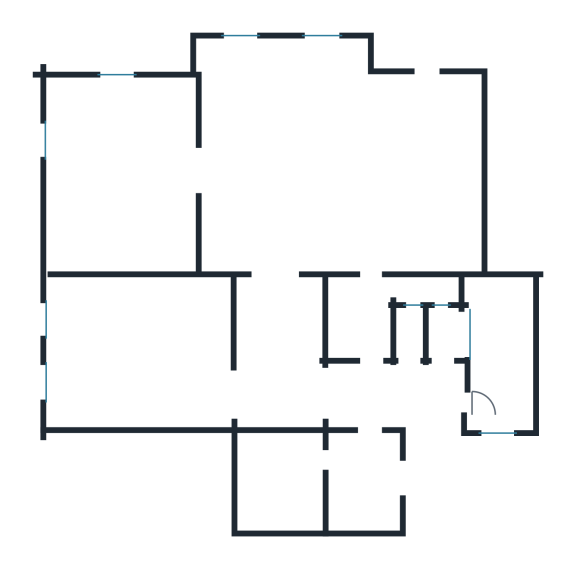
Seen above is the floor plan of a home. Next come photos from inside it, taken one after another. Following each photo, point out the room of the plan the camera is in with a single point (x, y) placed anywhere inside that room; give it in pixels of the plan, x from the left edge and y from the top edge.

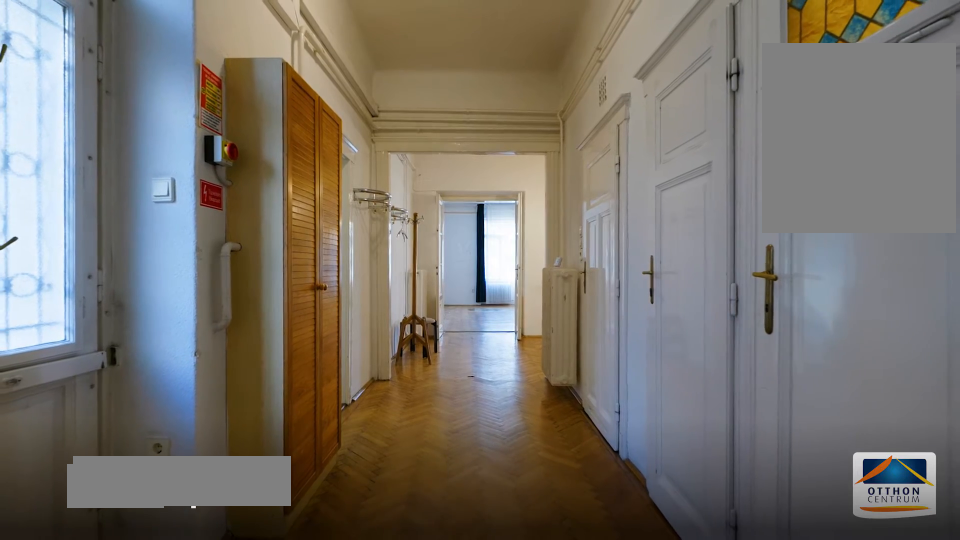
(362, 398)
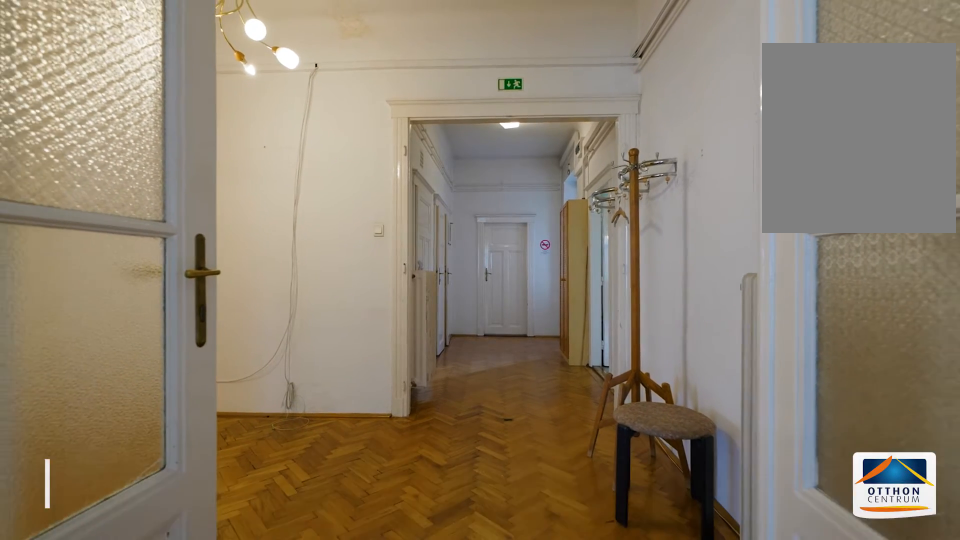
(361, 398)
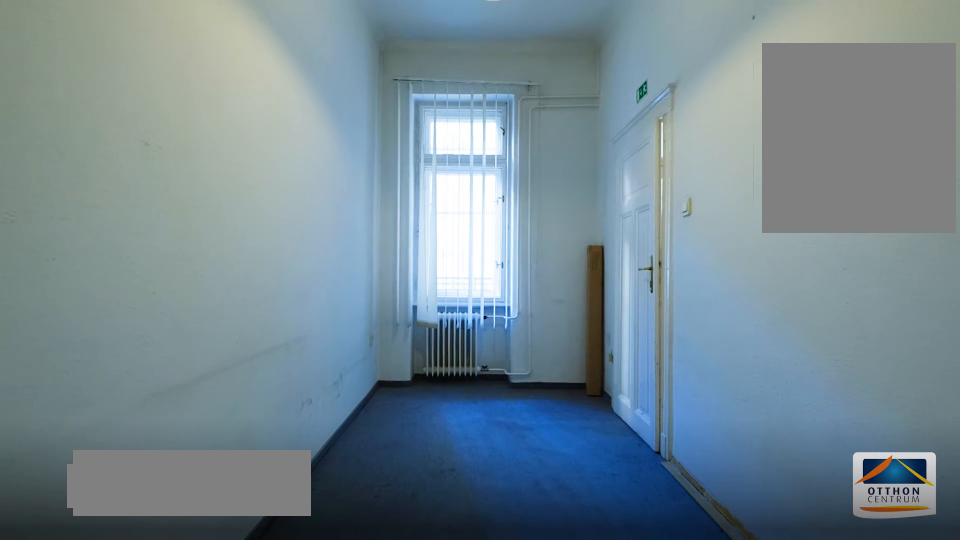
(496, 371)
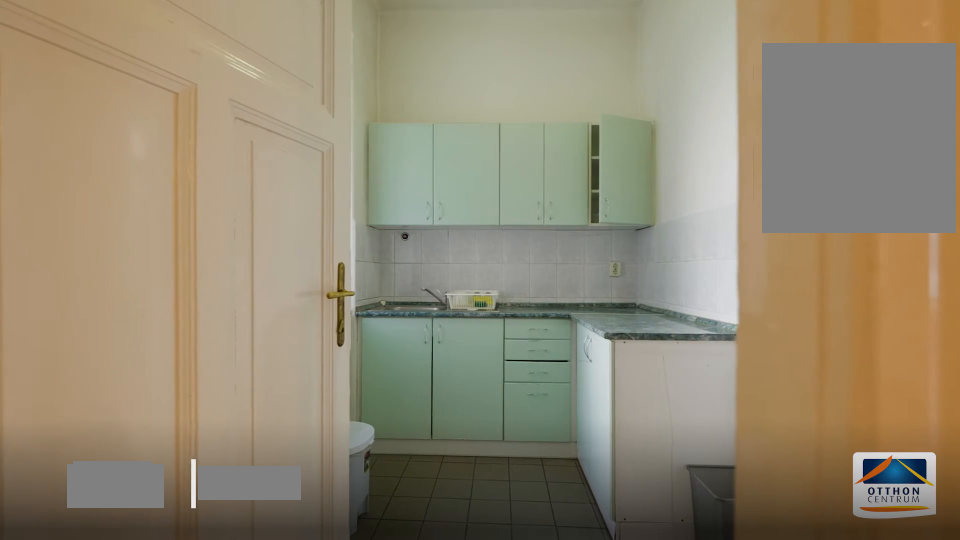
(365, 490)
